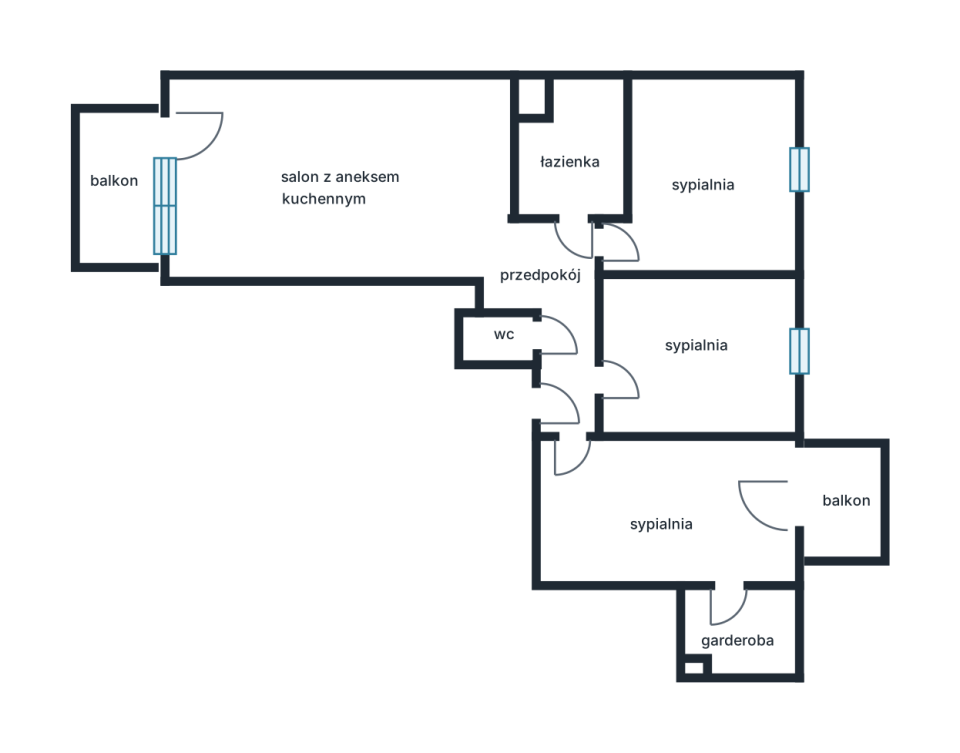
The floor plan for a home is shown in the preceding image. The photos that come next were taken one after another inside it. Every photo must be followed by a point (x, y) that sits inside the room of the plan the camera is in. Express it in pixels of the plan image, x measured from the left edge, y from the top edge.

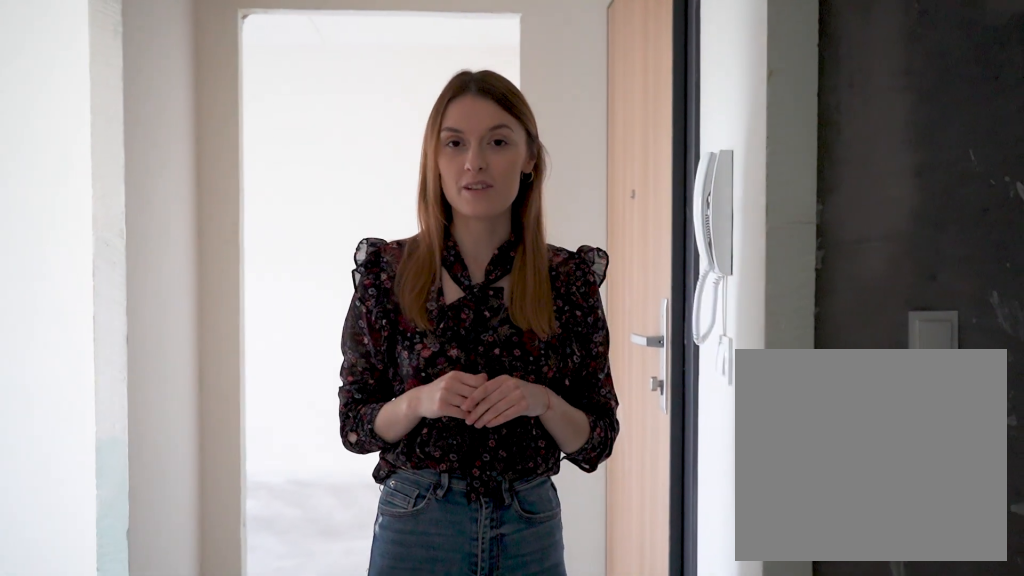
(557, 313)
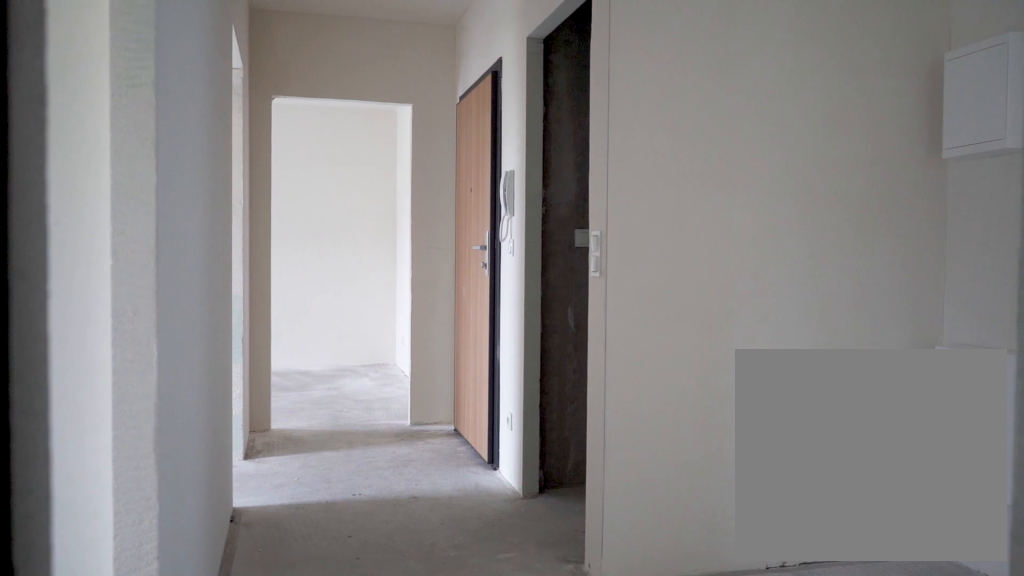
(557, 314)
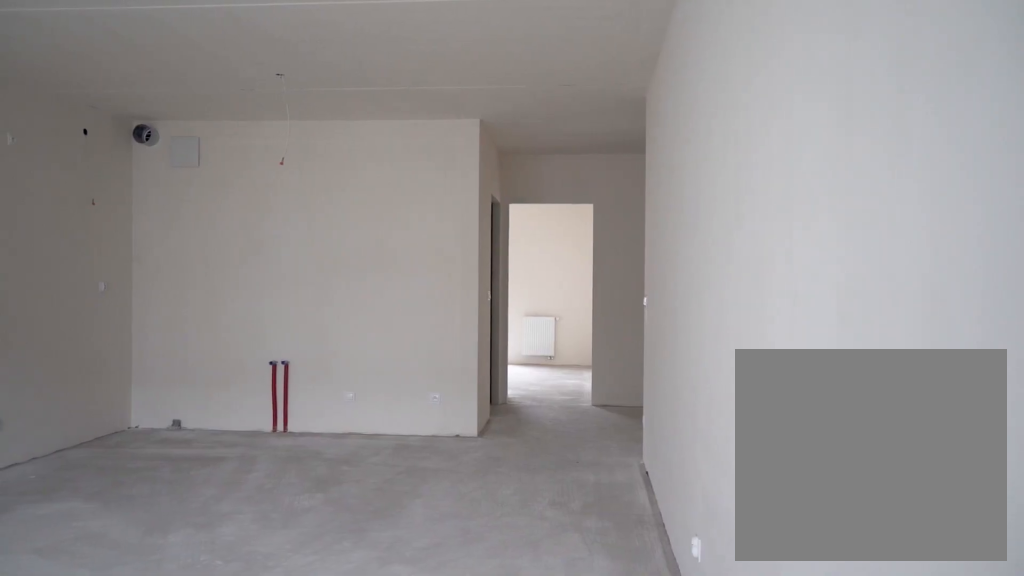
(340, 178)
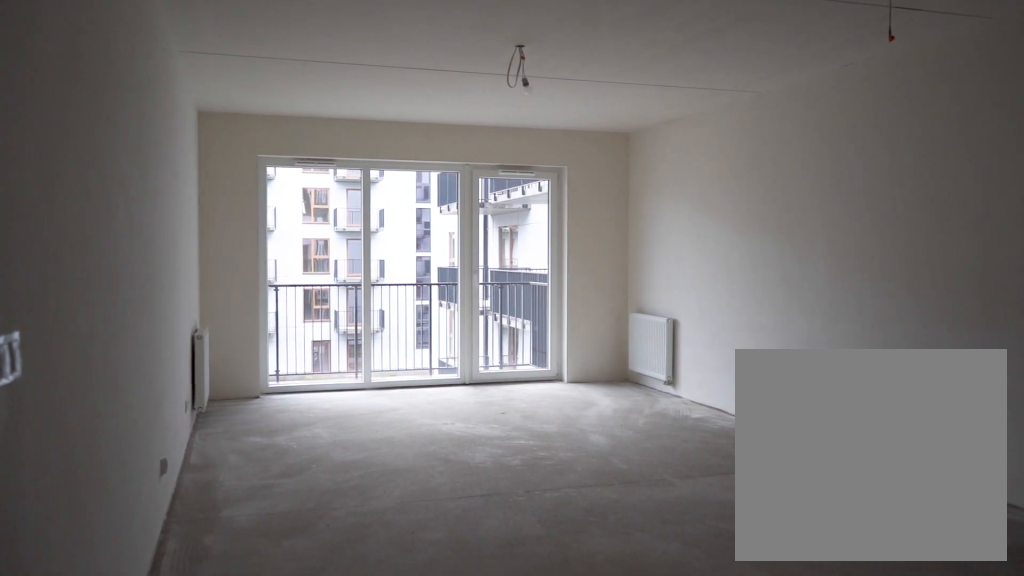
(340, 178)
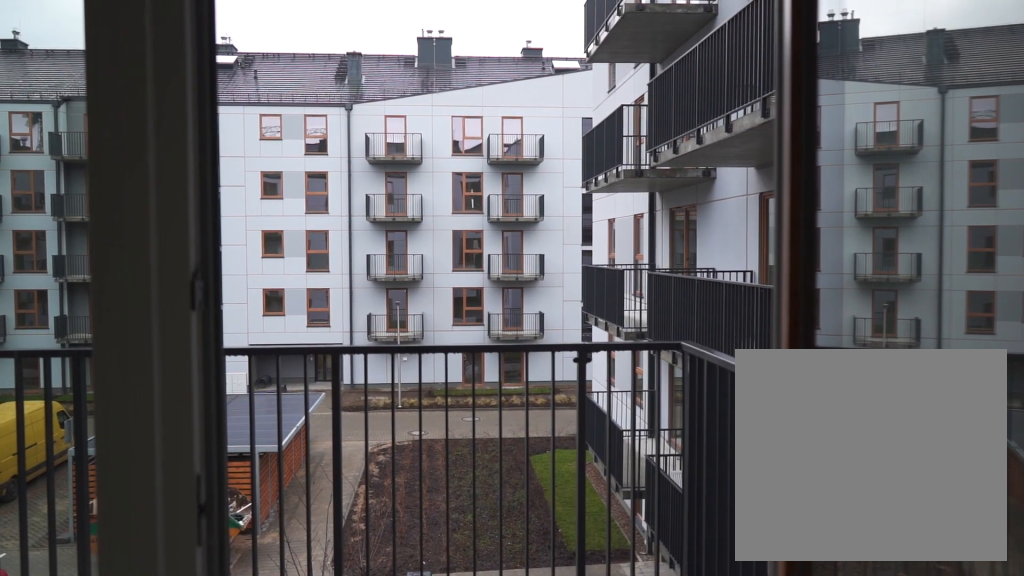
(119, 187)
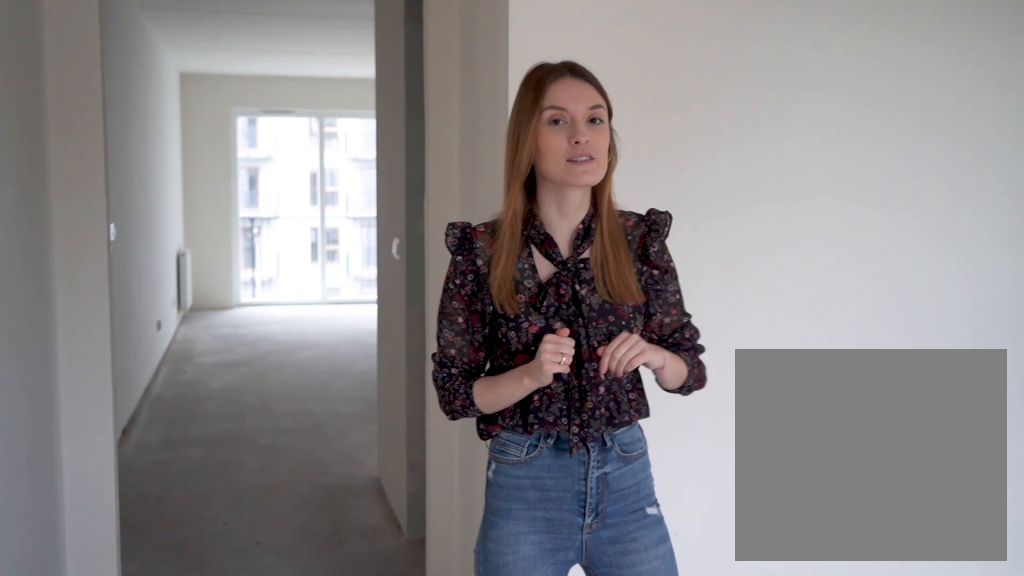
(718, 165)
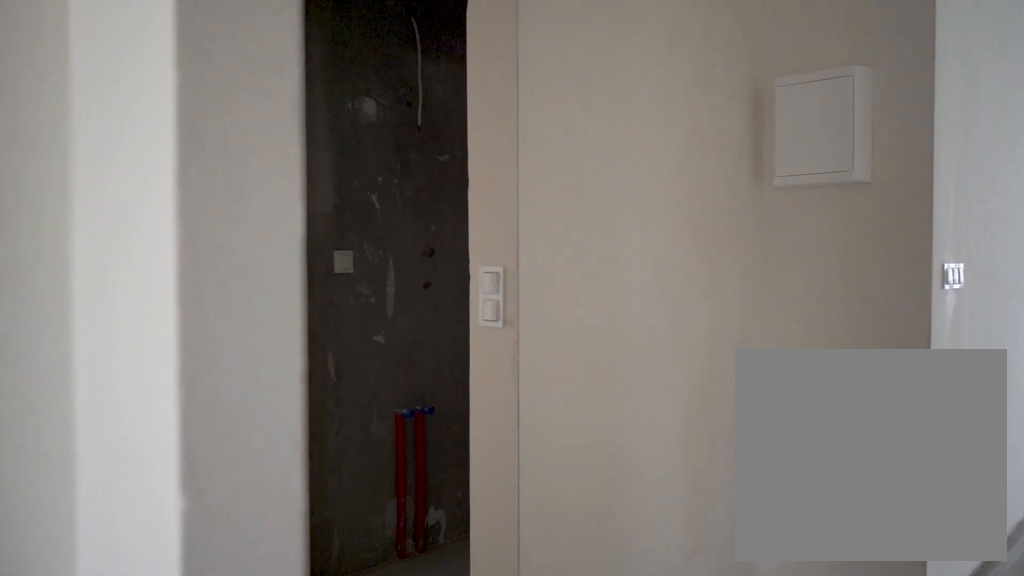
(557, 313)
